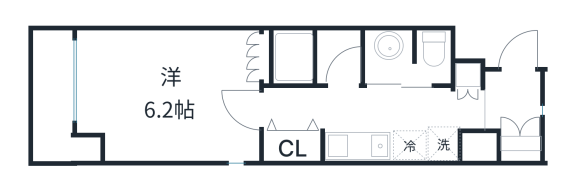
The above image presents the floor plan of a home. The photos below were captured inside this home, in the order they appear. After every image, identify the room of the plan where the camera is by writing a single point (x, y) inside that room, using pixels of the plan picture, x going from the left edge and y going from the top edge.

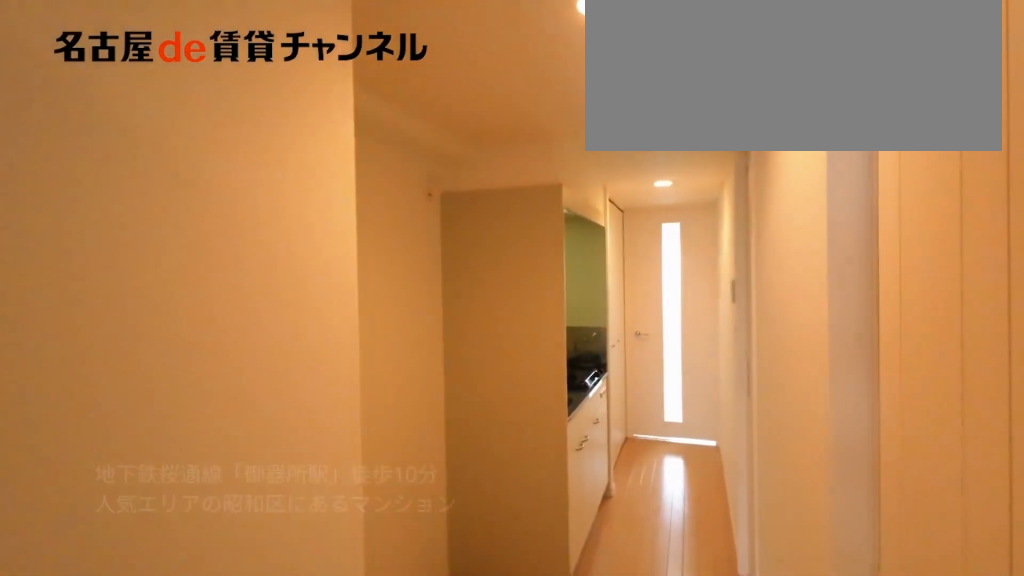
(512, 110)
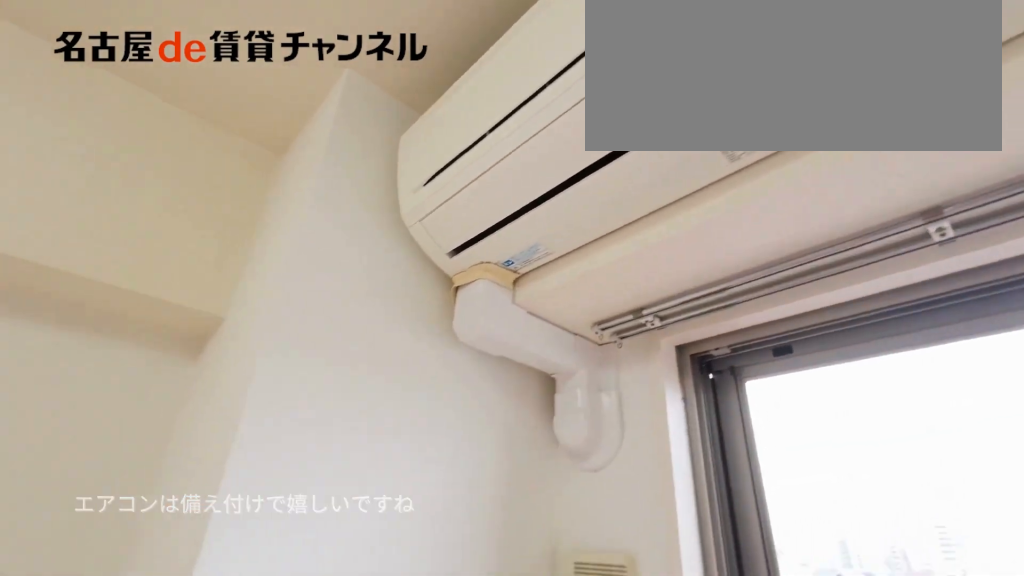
(168, 94)
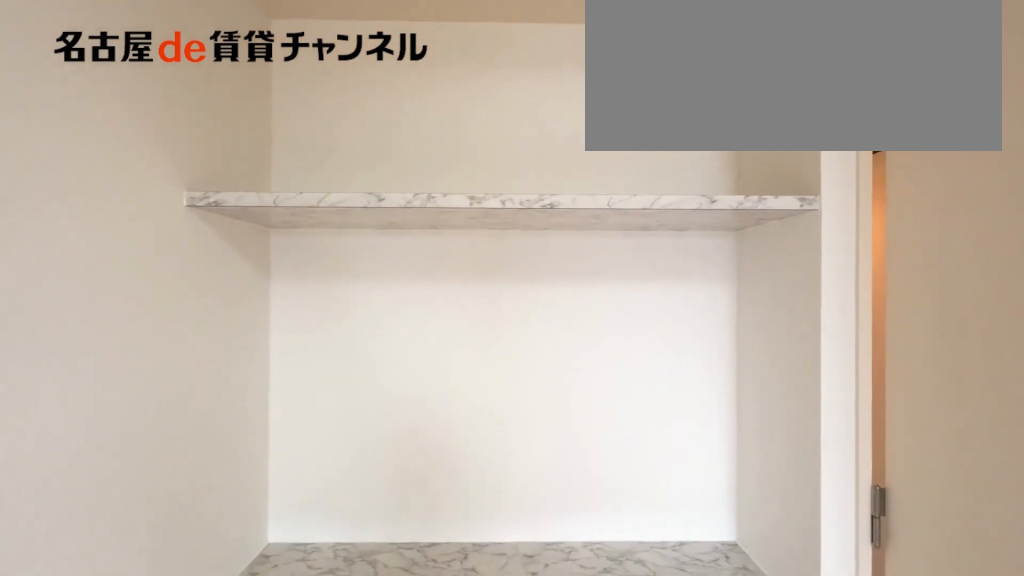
(168, 94)
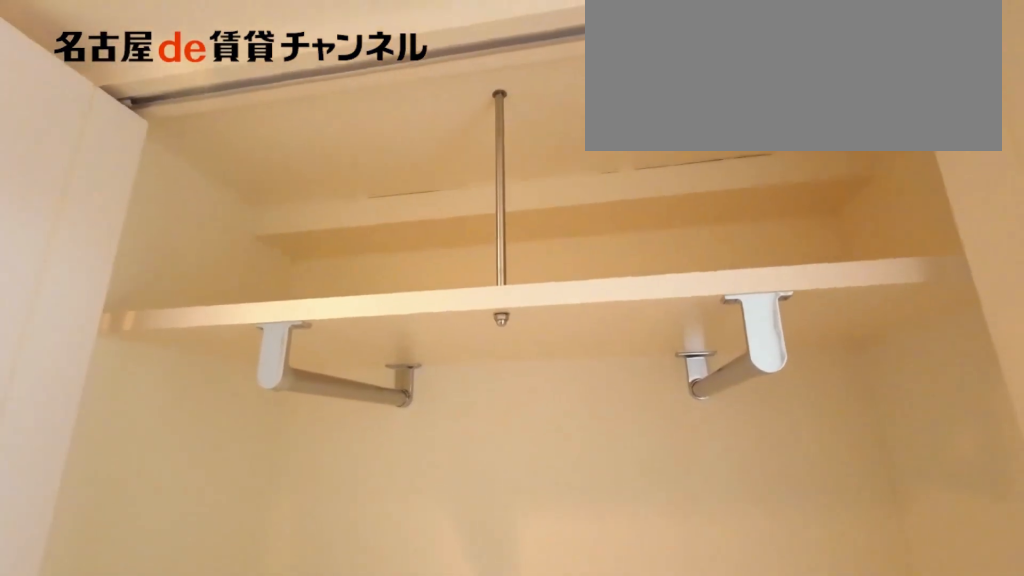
(294, 145)
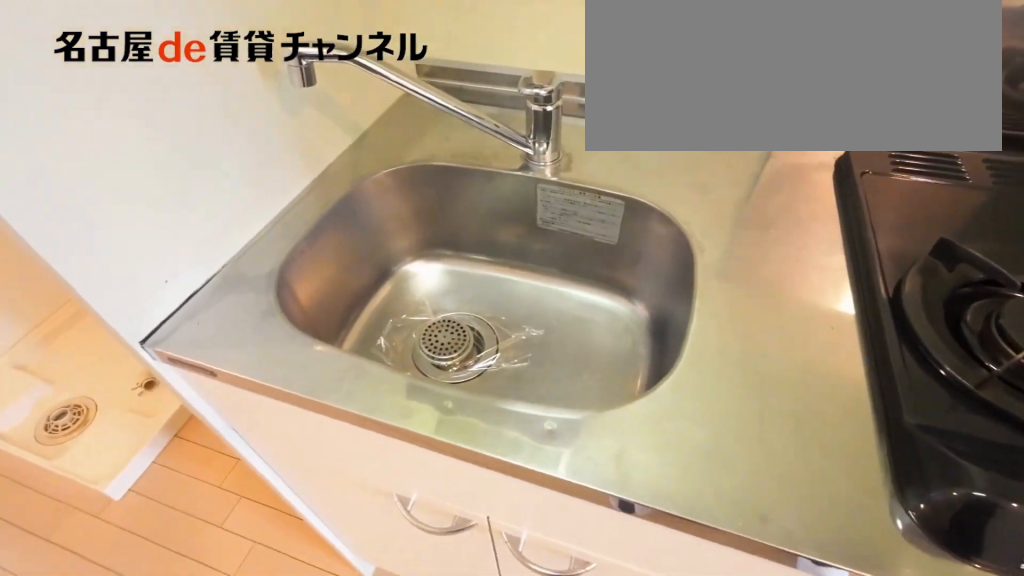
(372, 146)
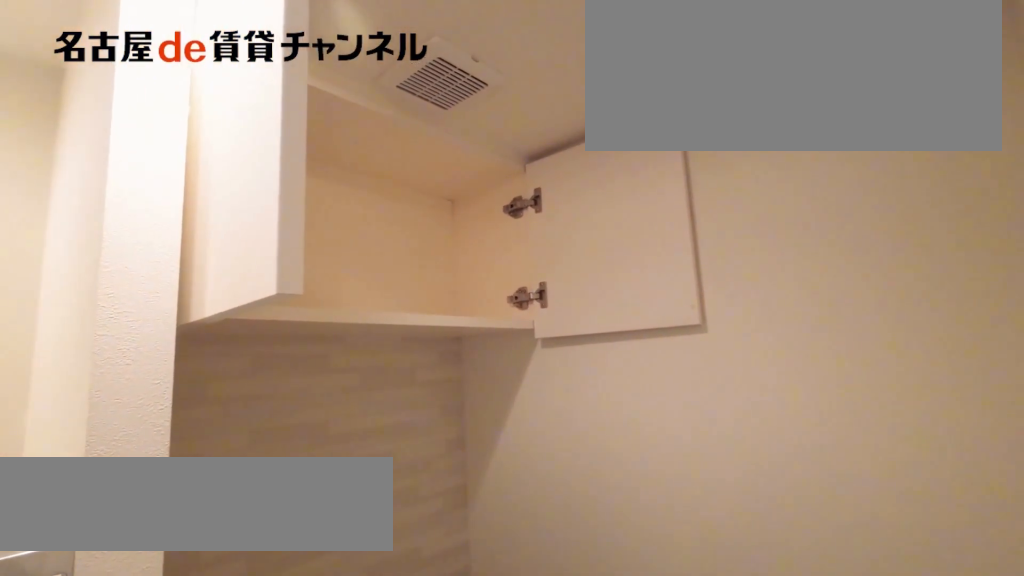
(408, 58)
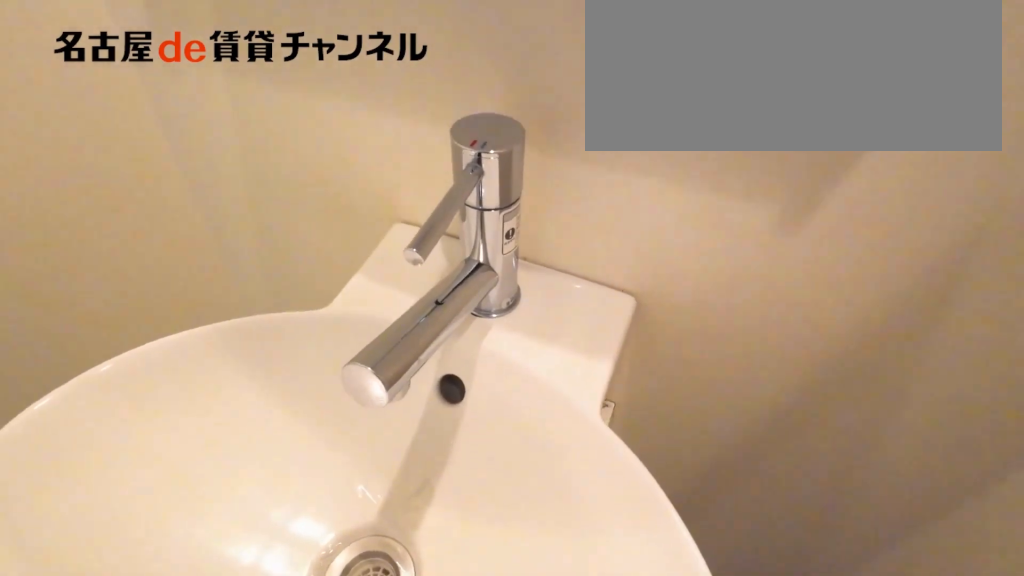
(408, 58)
